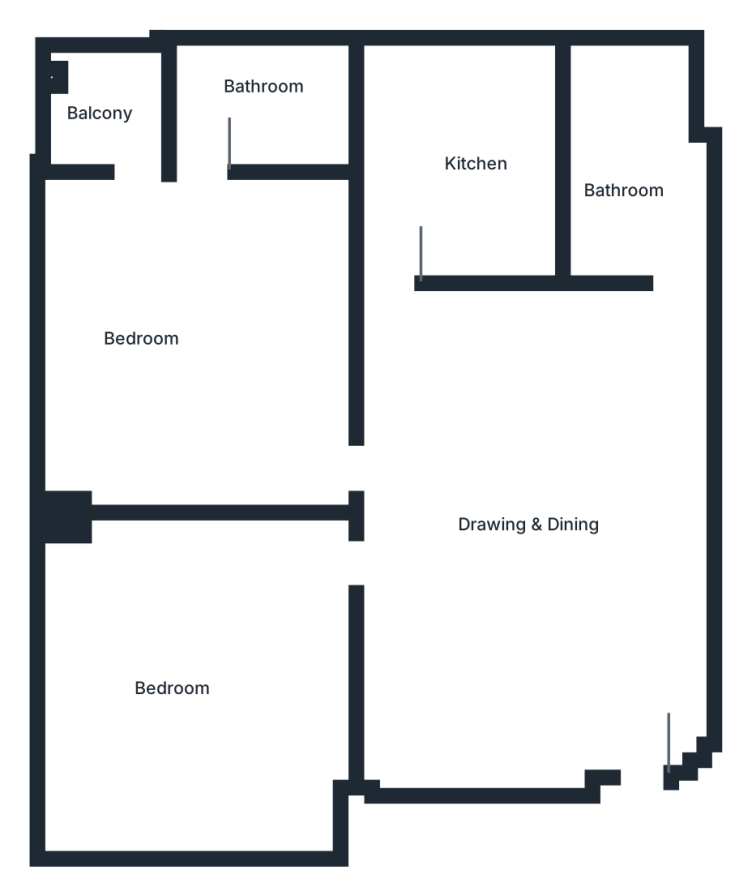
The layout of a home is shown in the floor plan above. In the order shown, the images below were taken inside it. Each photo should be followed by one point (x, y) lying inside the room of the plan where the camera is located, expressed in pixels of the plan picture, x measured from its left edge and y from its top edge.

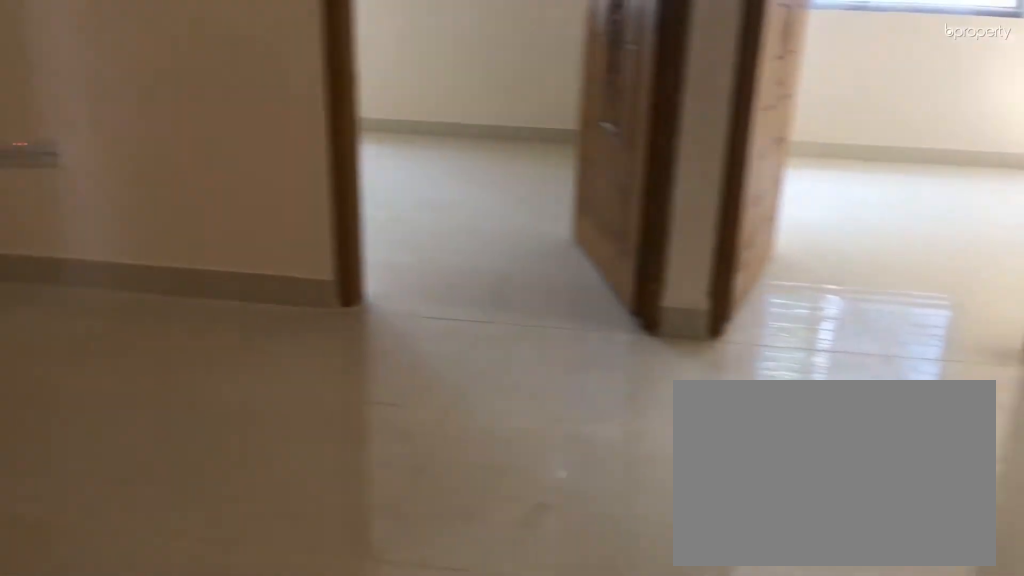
(552, 498)
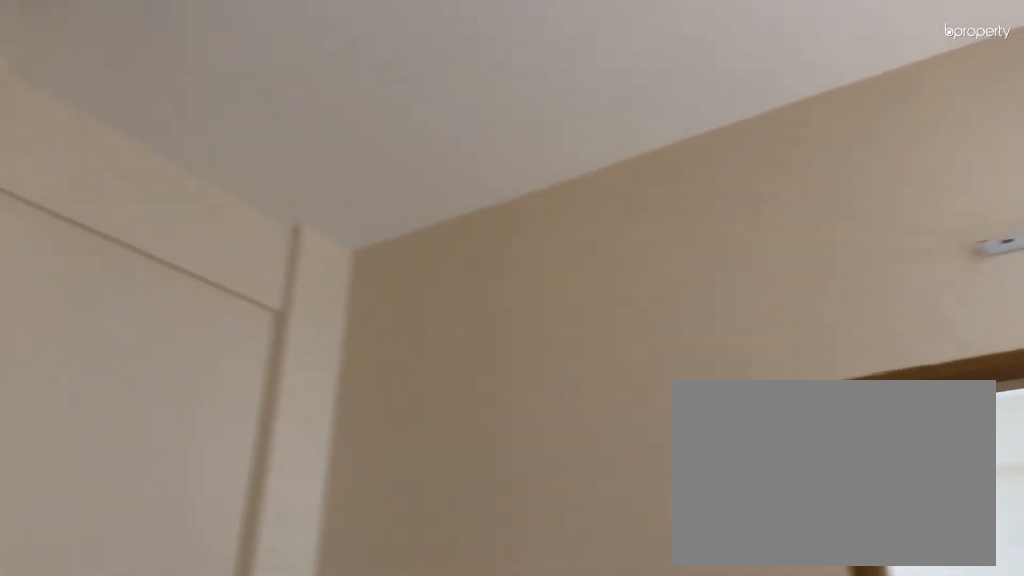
(552, 498)
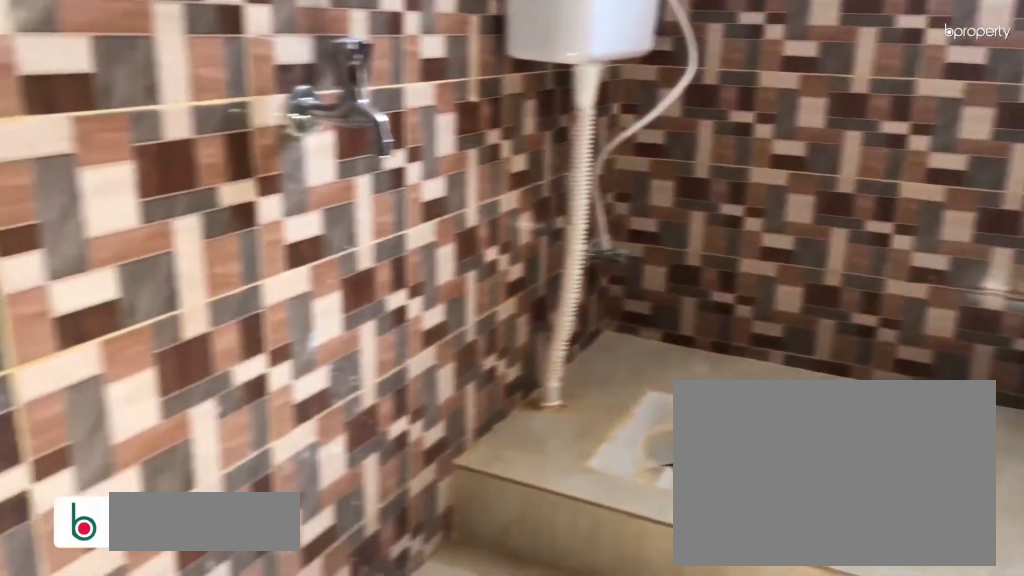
(644, 203)
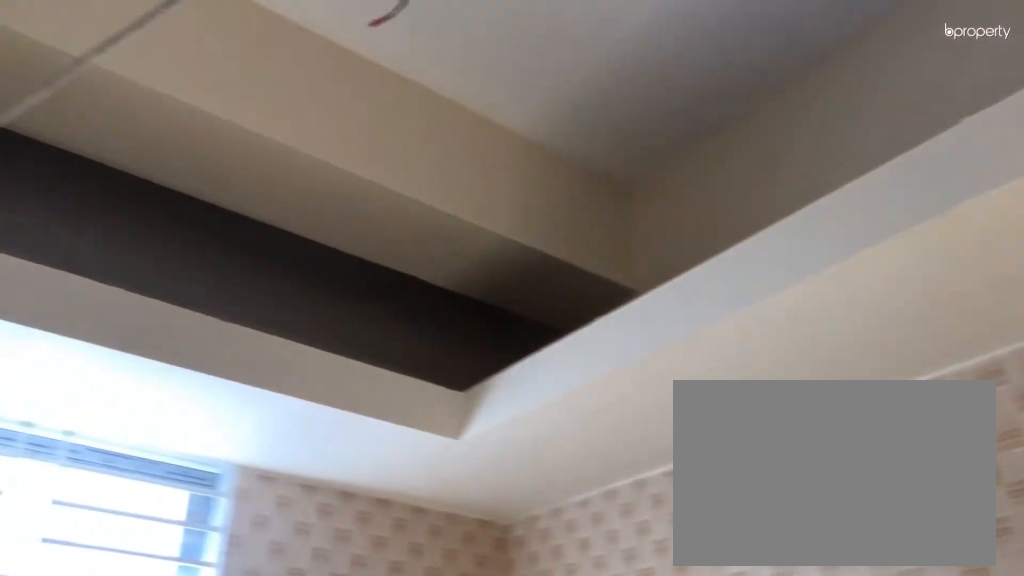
(461, 171)
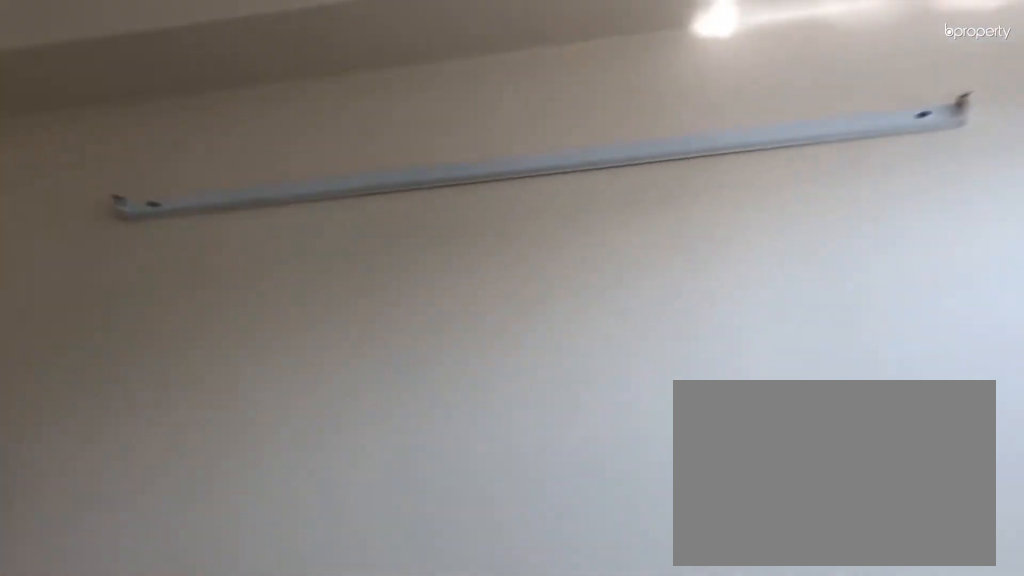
(207, 310)
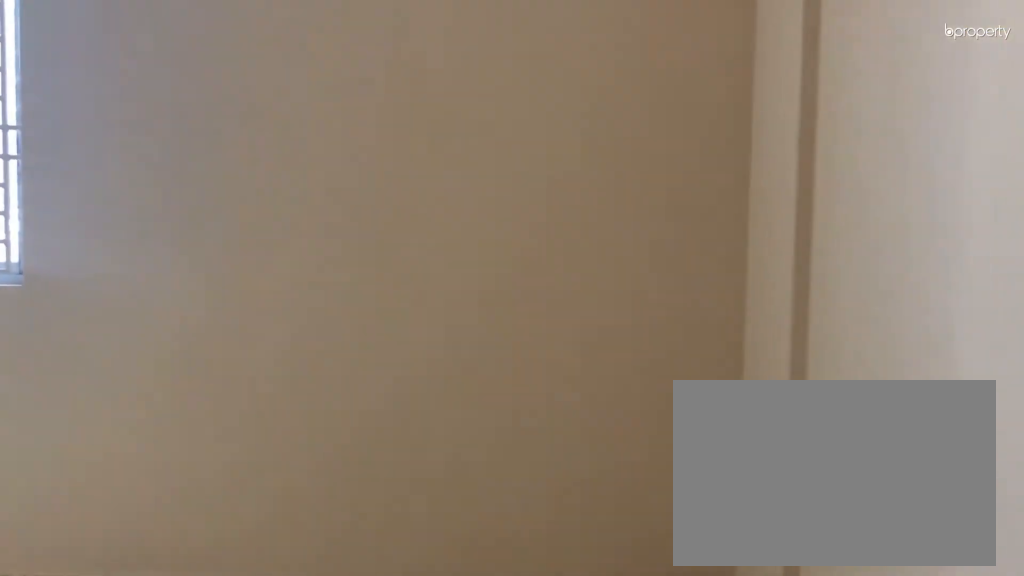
(198, 673)
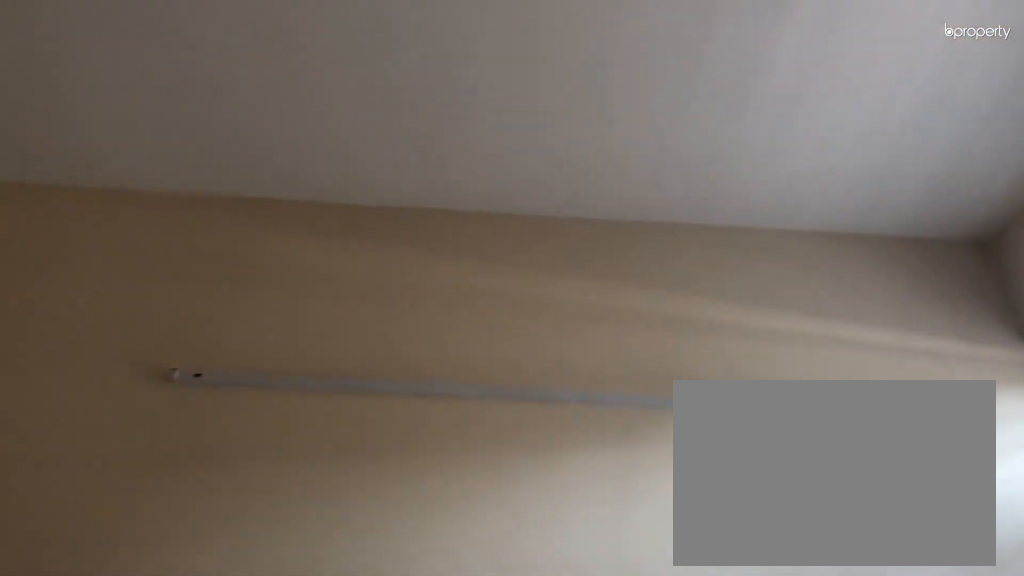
(198, 673)
